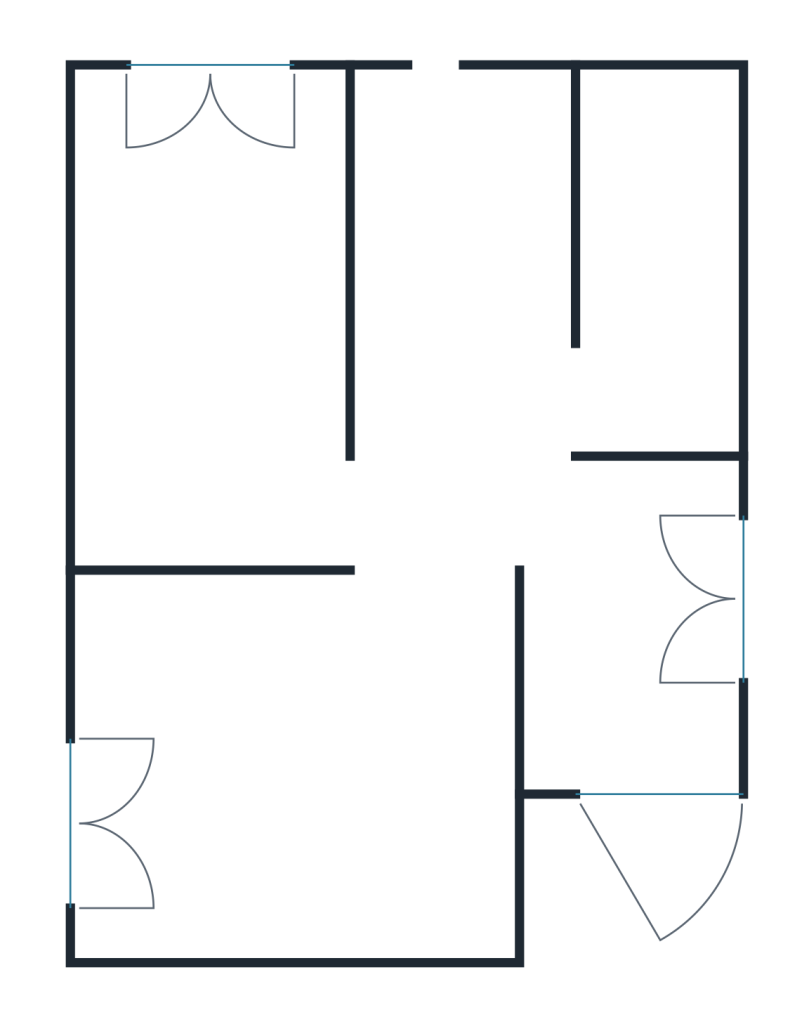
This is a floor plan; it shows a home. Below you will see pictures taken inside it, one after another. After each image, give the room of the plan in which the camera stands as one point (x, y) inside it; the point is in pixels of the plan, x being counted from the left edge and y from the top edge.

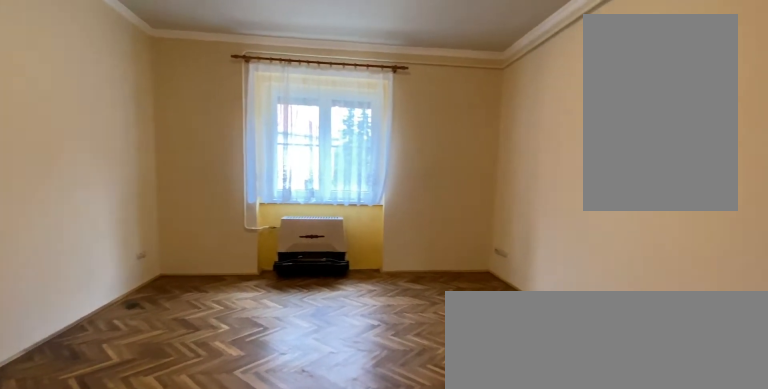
(298, 765)
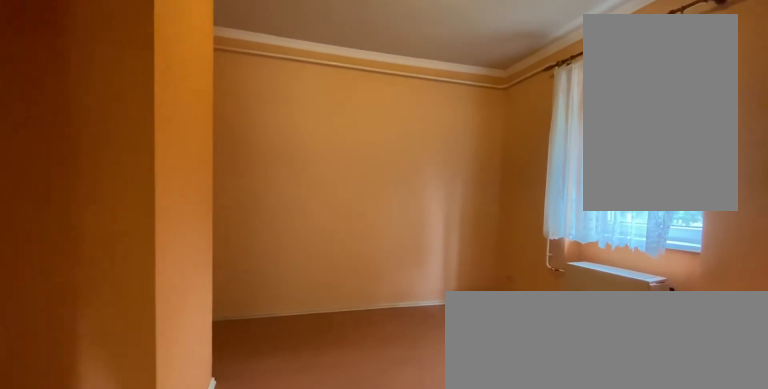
(197, 311)
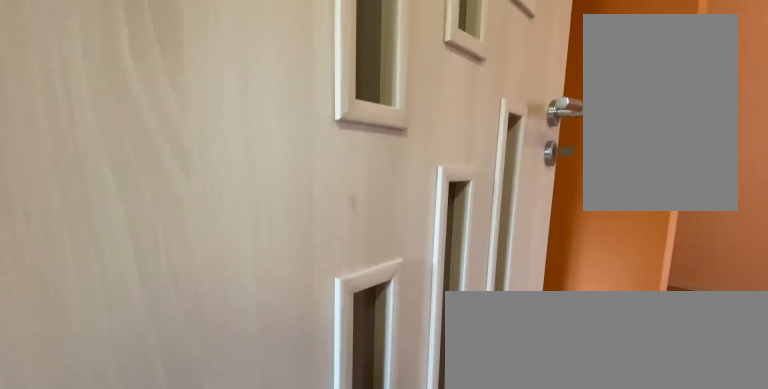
(197, 312)
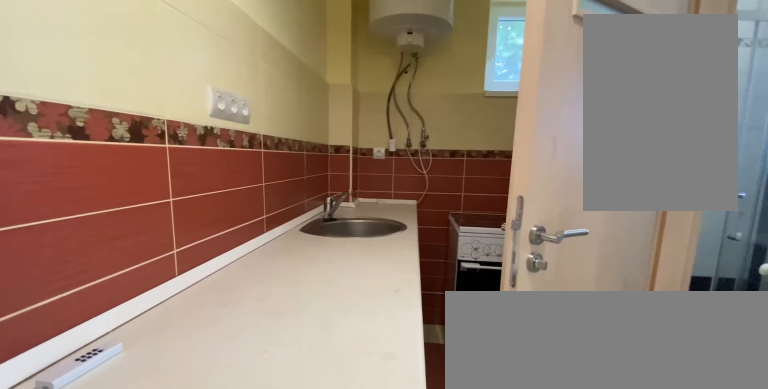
(465, 282)
